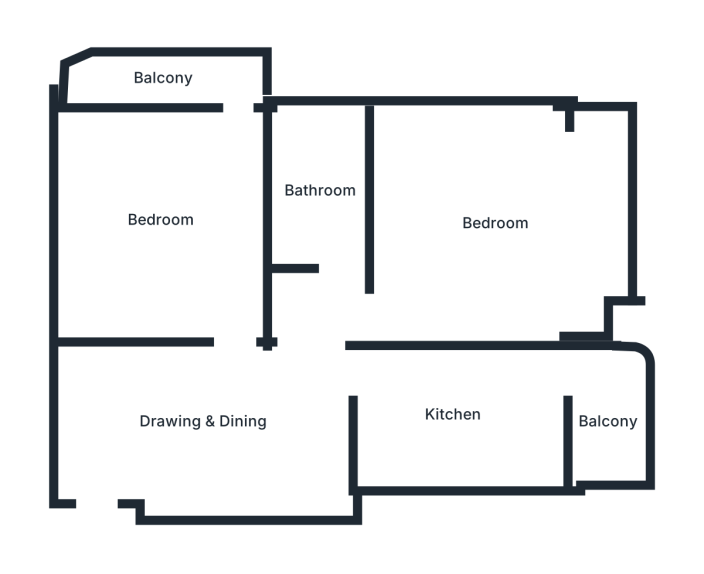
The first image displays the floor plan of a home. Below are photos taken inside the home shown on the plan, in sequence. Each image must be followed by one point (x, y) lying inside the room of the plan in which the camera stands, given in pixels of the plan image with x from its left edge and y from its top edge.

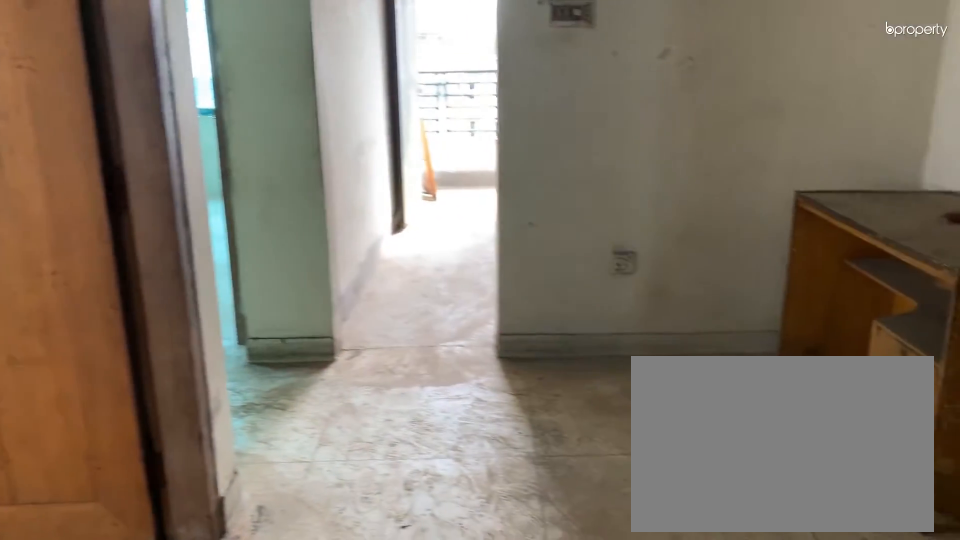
(208, 419)
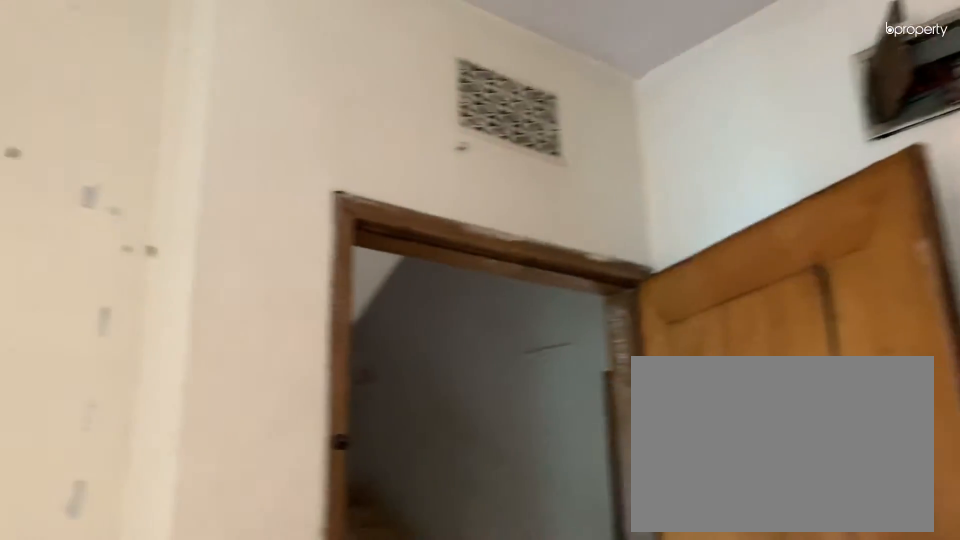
(208, 419)
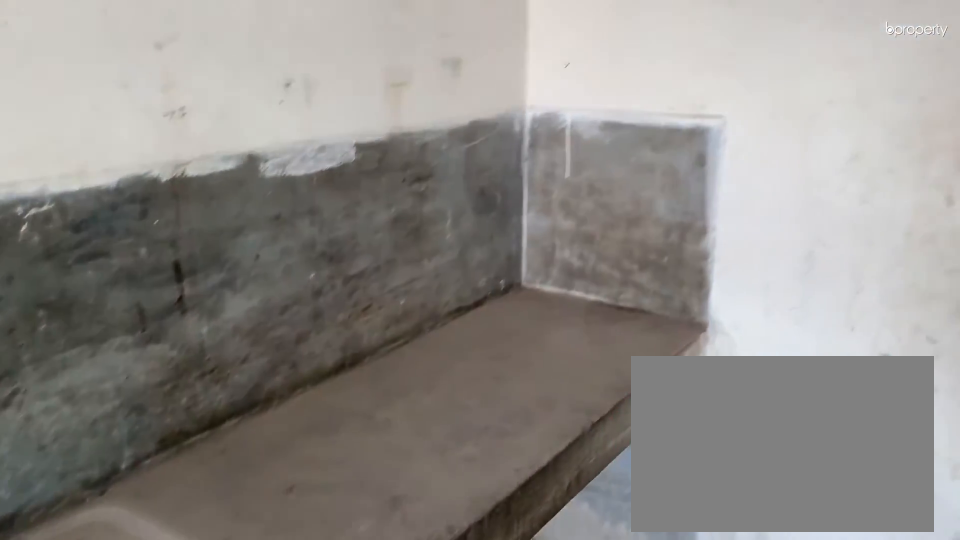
(452, 415)
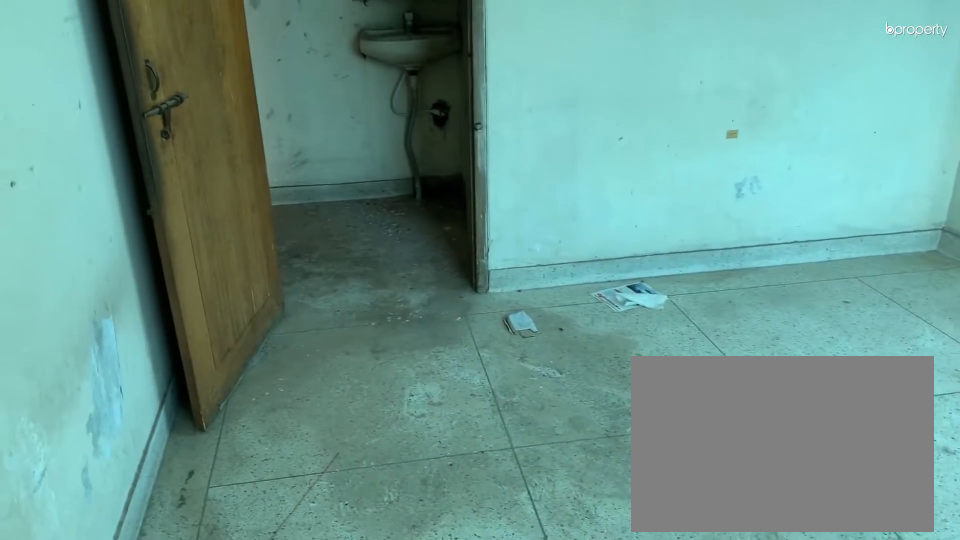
(492, 222)
